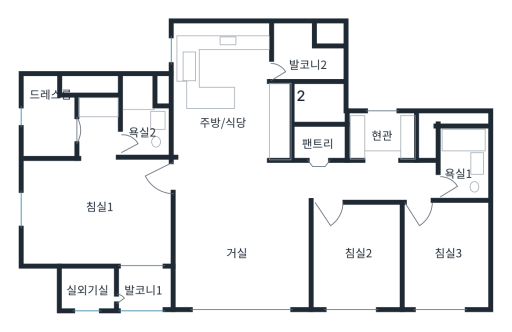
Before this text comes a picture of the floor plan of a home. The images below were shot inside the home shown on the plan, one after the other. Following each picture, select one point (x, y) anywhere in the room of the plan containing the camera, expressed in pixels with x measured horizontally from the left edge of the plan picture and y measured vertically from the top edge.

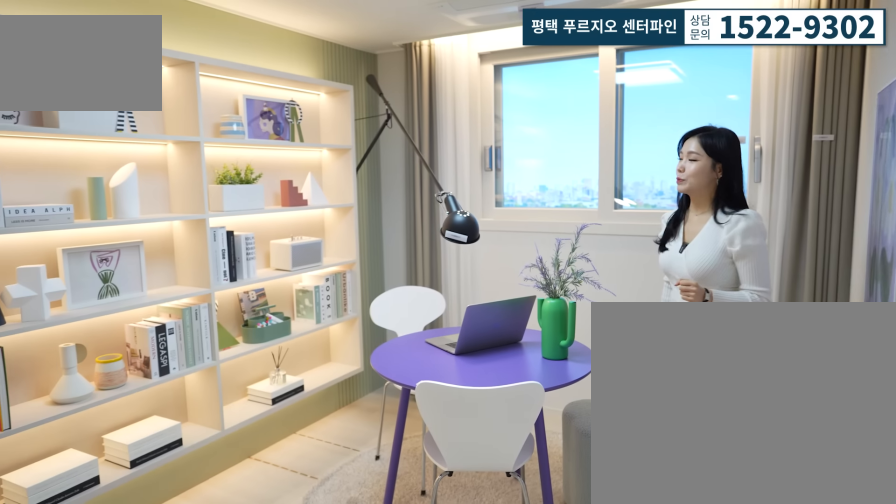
(355, 251)
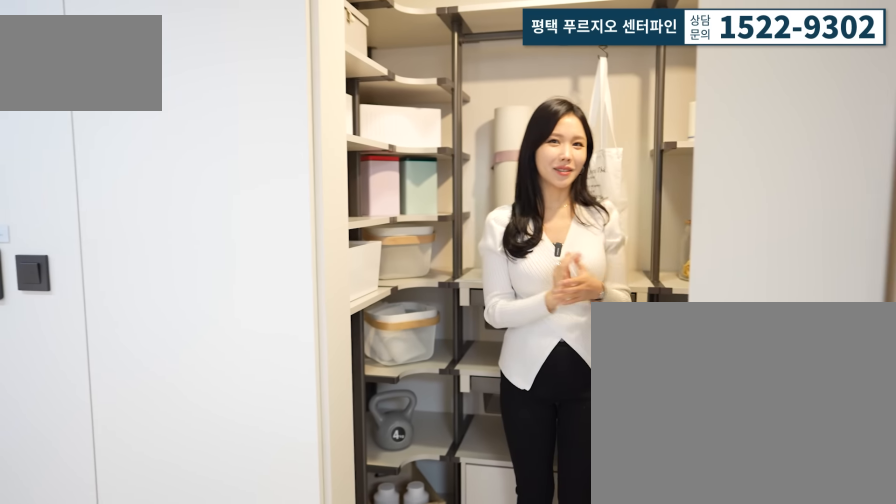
(320, 161)
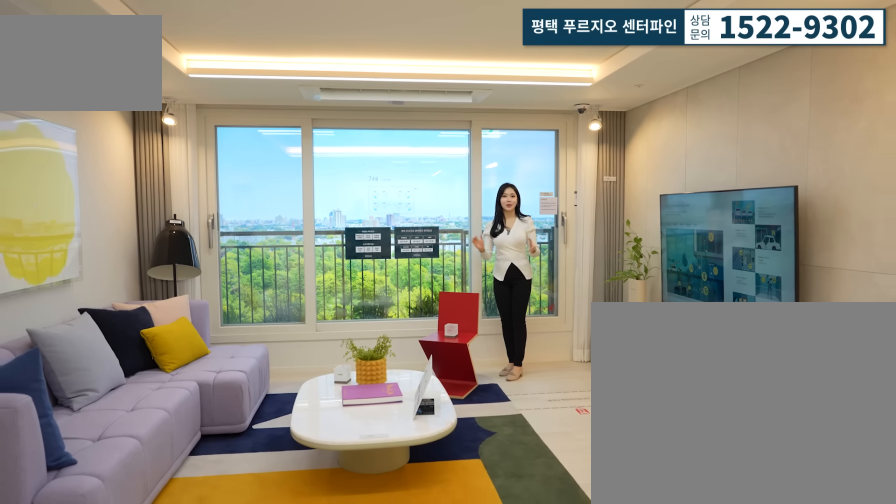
(239, 245)
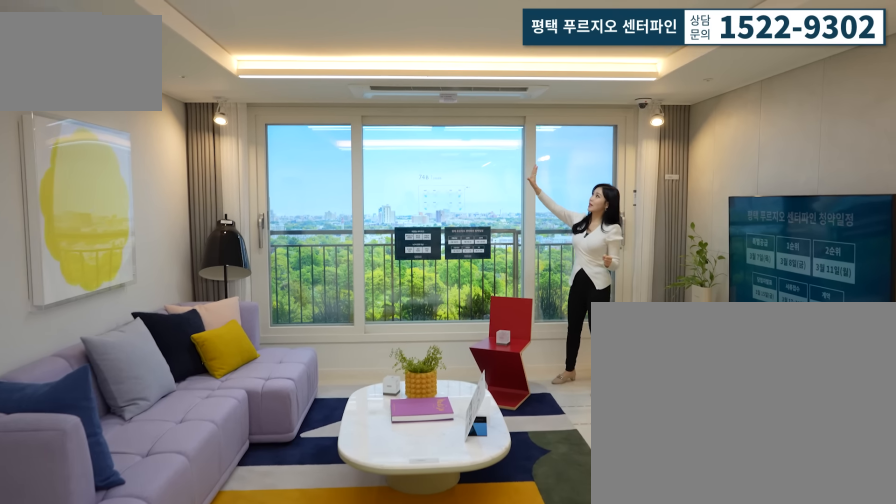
(239, 245)
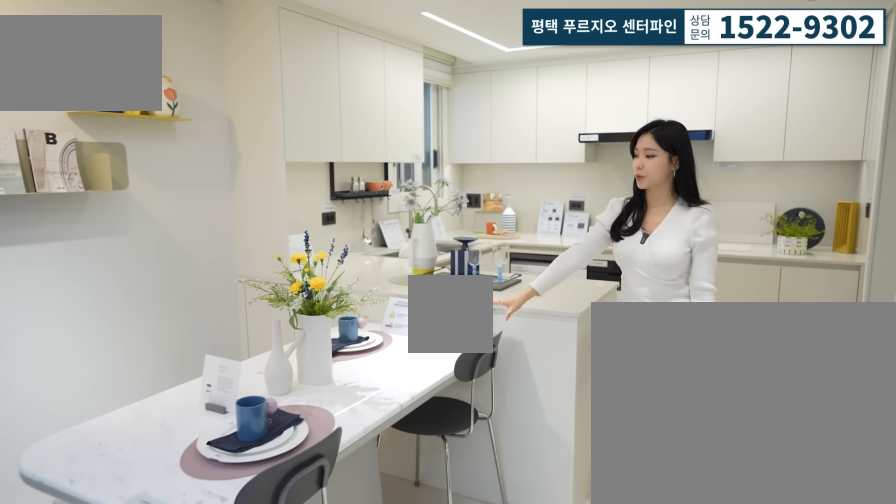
(233, 101)
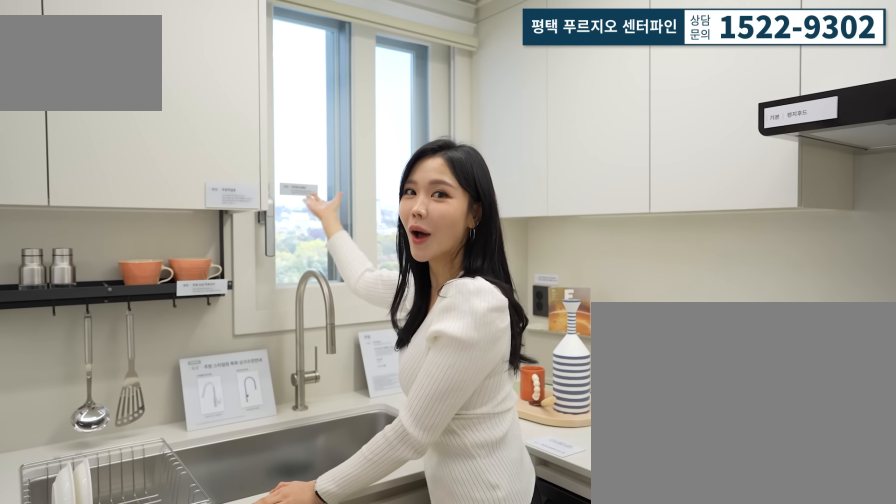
(233, 100)
